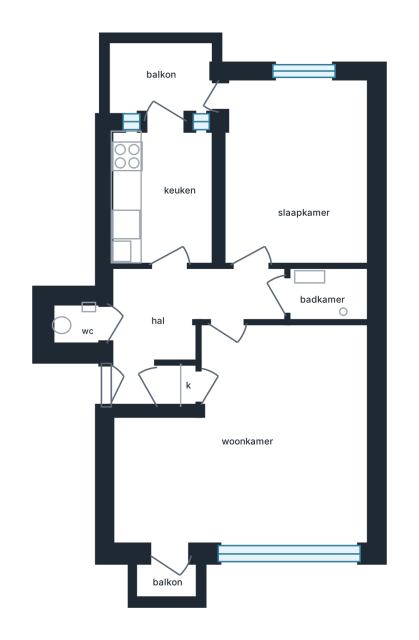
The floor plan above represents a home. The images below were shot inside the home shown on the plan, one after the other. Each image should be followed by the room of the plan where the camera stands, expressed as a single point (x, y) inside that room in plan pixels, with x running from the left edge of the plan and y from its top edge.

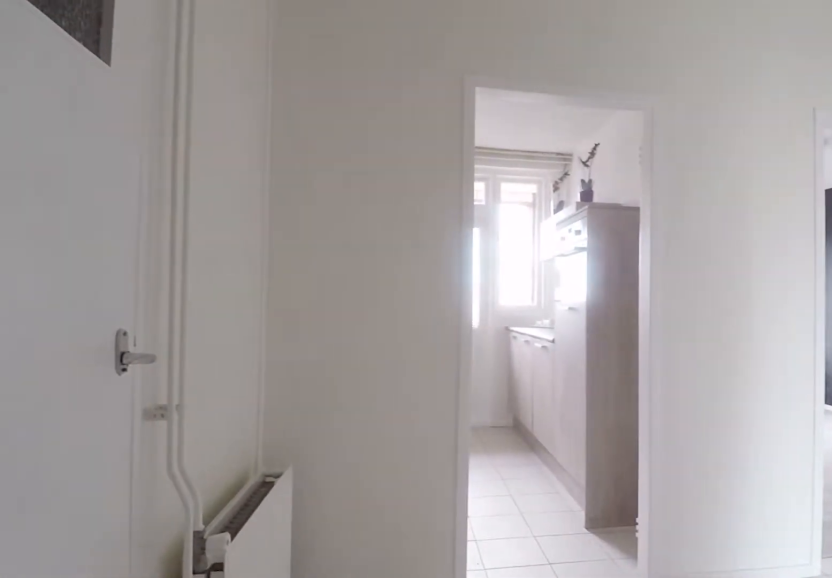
(176, 319)
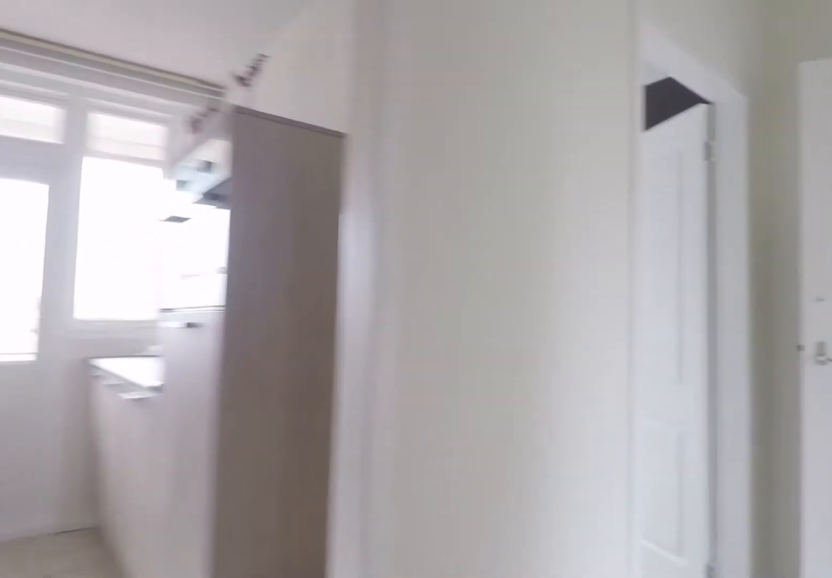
(176, 319)
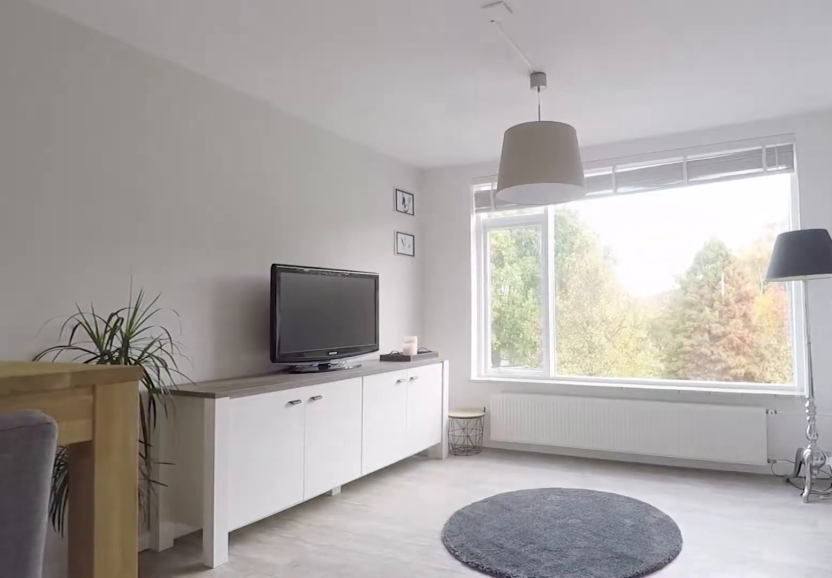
(125, 529)
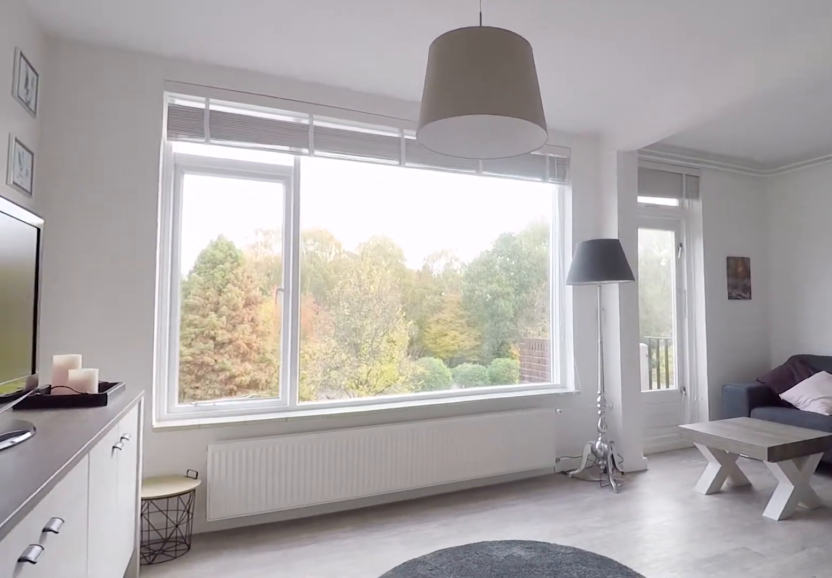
(303, 424)
